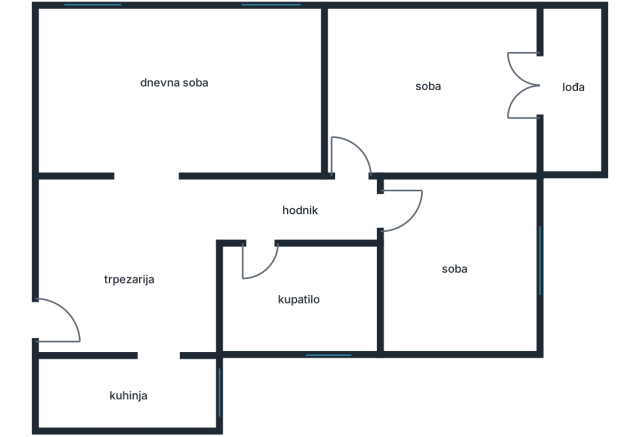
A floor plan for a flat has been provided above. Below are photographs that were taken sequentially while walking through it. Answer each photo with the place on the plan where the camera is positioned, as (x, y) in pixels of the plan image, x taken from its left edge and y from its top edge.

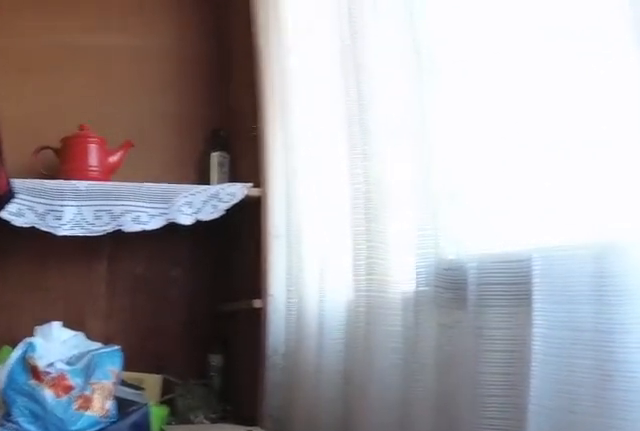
(575, 131)
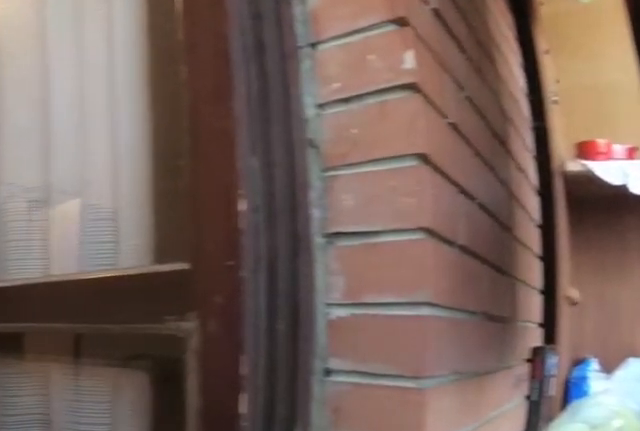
(578, 105)
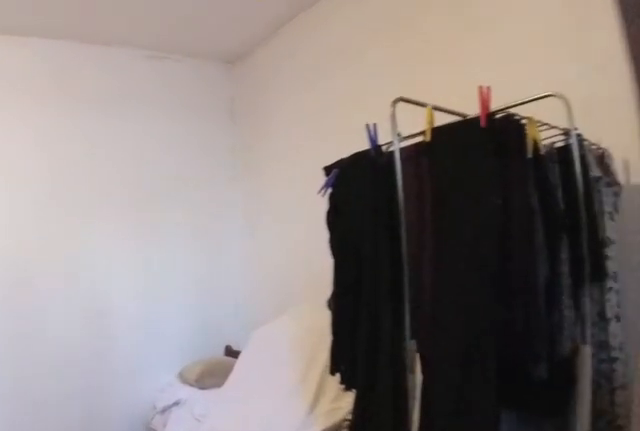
(520, 89)
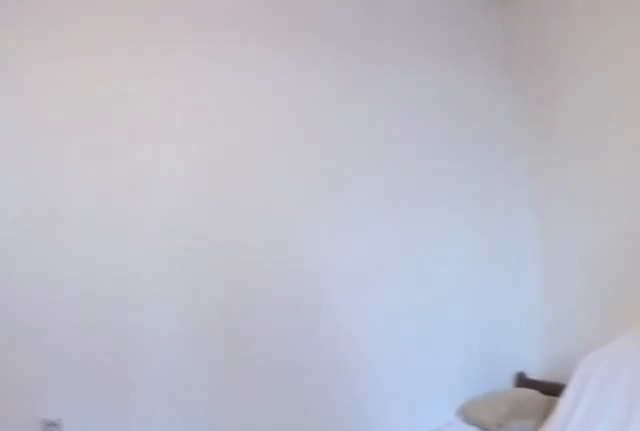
(446, 94)
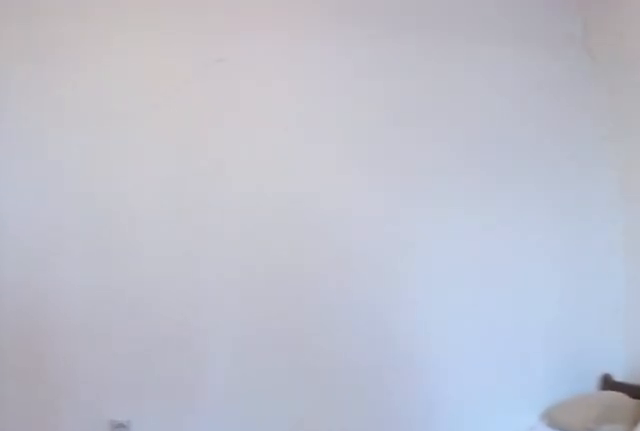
(447, 99)
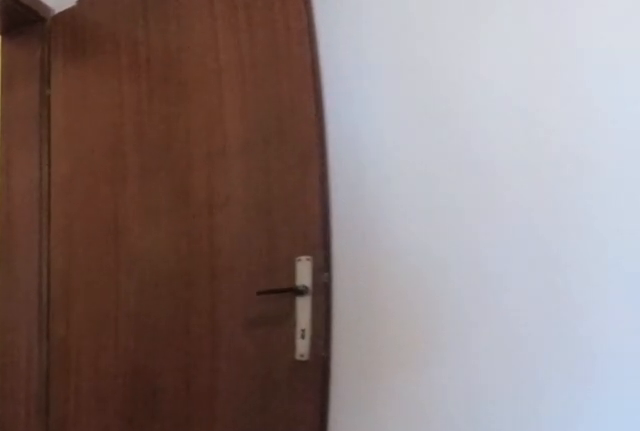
(409, 115)
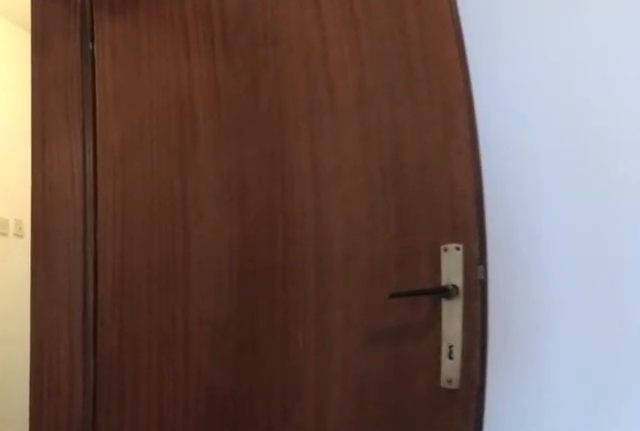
(395, 120)
